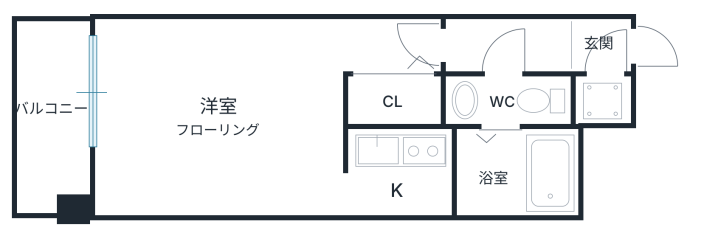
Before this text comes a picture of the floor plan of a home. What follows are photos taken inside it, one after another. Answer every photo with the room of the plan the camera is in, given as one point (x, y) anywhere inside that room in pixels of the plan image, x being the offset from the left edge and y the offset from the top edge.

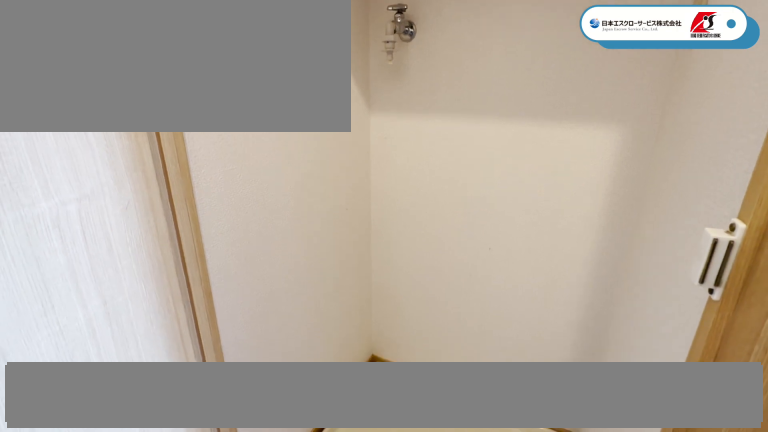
(614, 67)
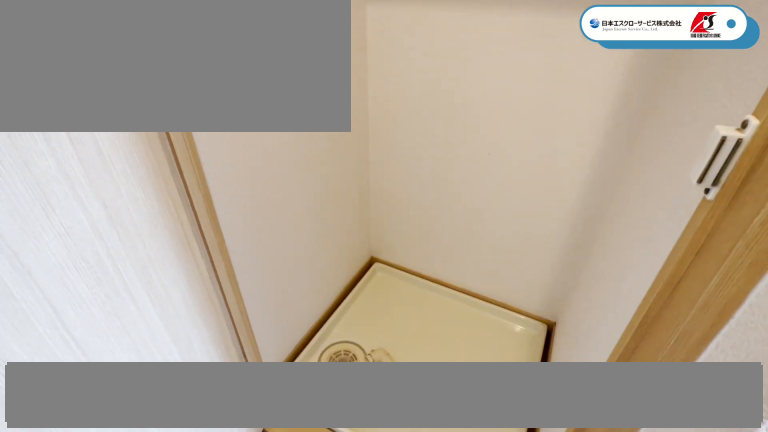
(614, 67)
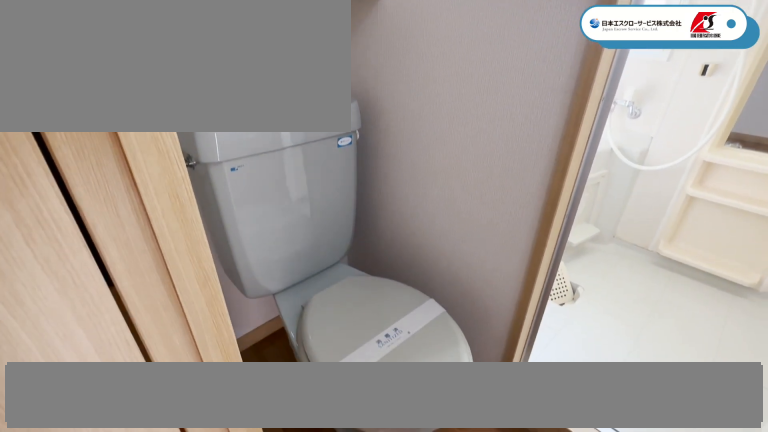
(508, 101)
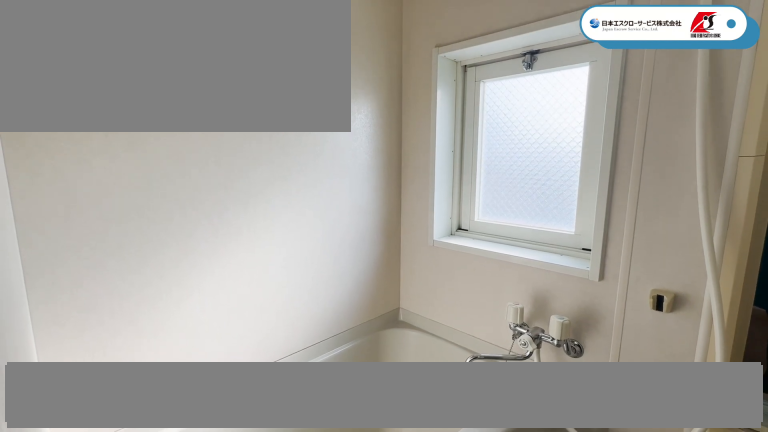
(515, 172)
